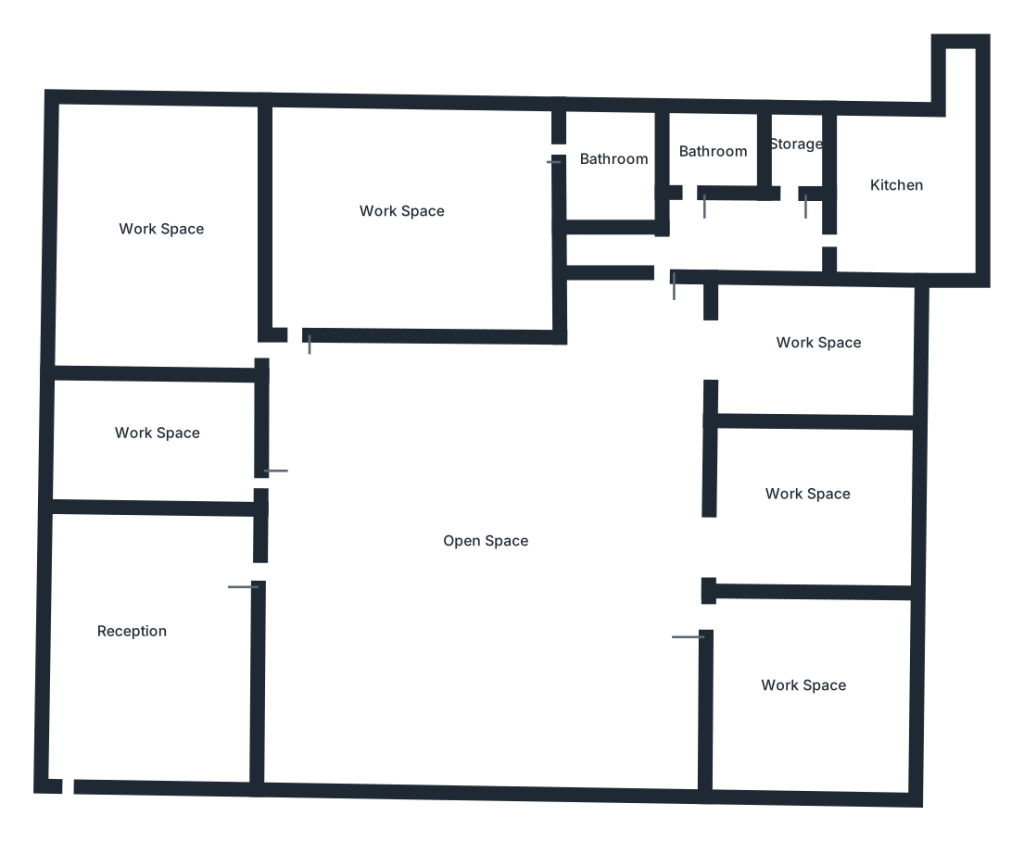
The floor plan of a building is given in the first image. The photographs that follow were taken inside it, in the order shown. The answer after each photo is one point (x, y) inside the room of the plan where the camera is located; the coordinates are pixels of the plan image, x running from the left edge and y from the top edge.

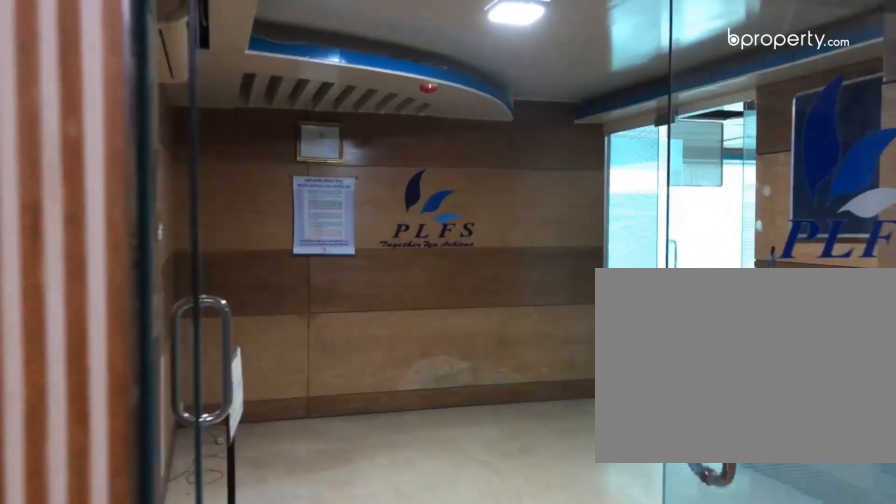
(110, 655)
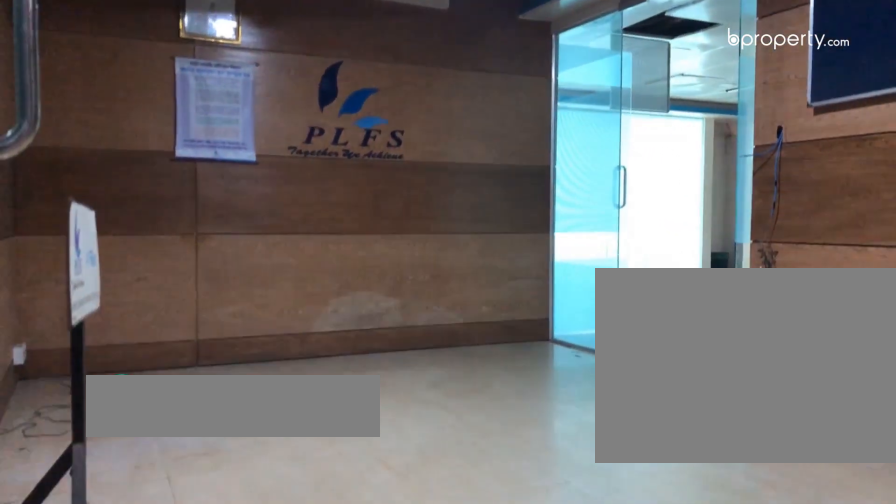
(112, 654)
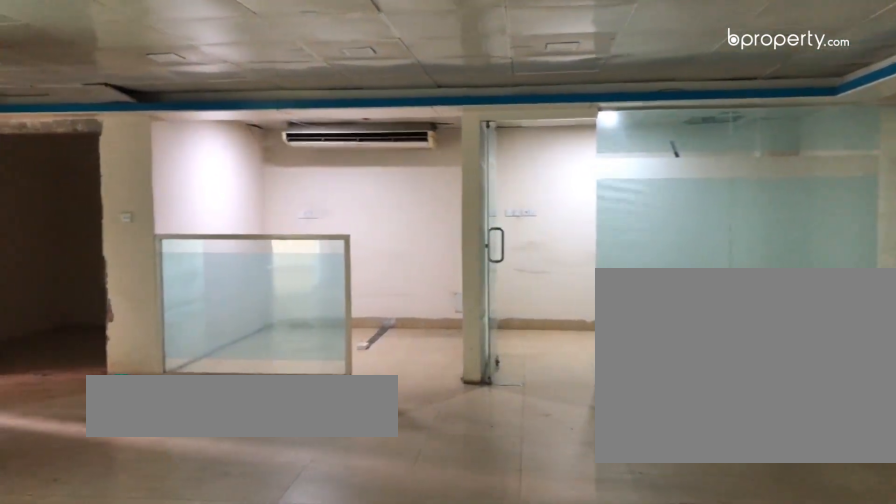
(473, 548)
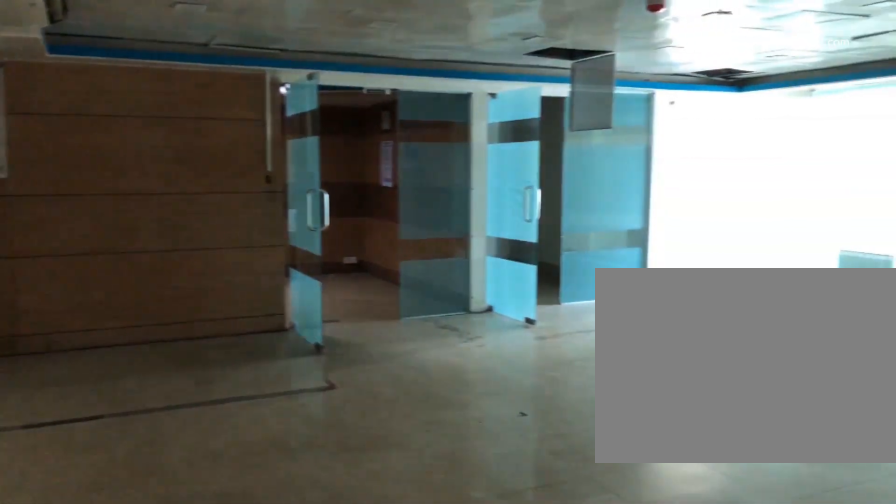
(473, 548)
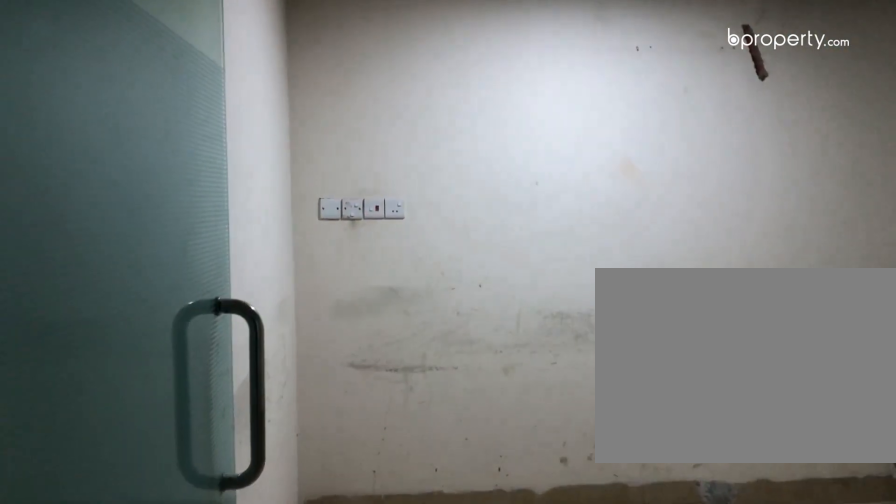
(802, 691)
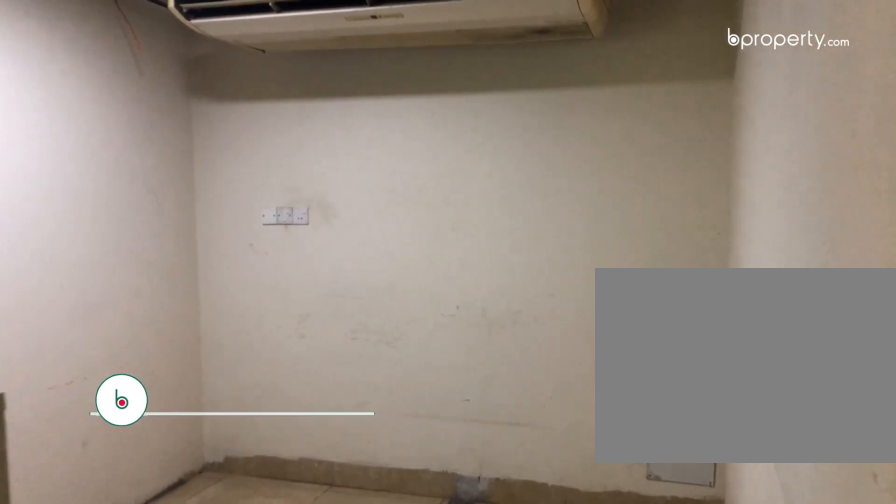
(807, 500)
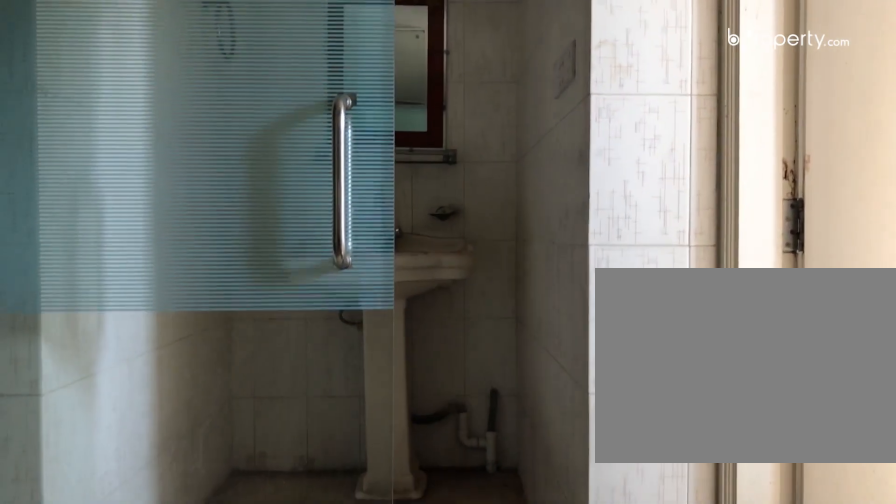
(758, 243)
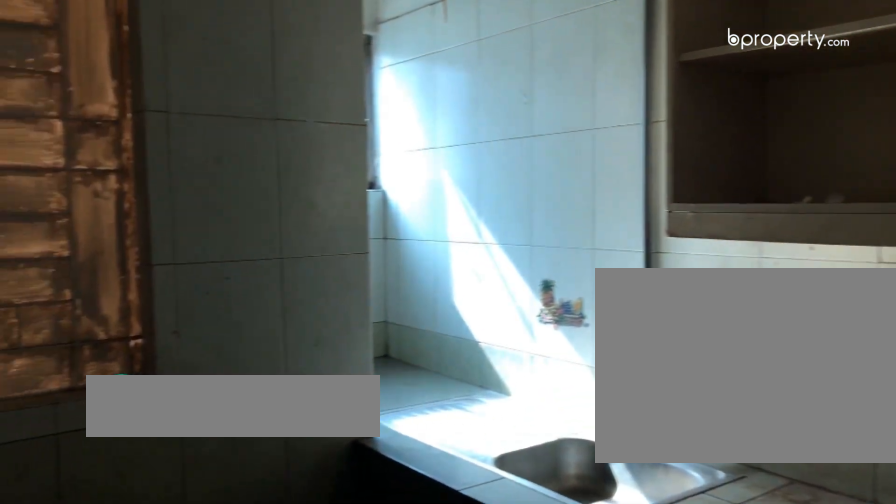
(907, 189)
